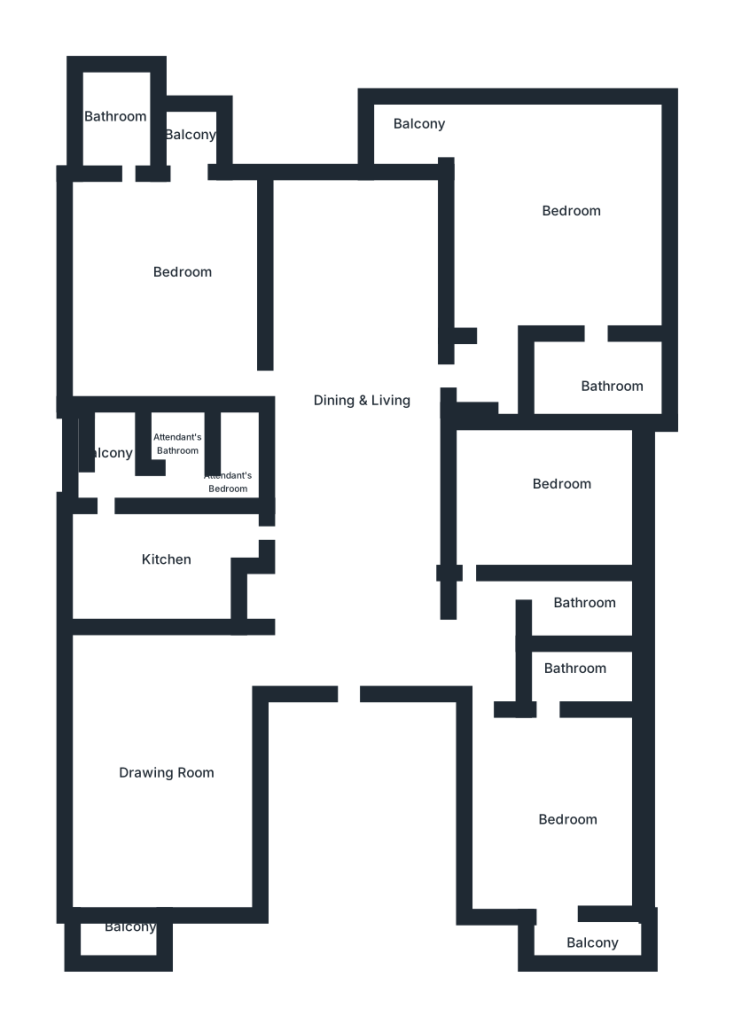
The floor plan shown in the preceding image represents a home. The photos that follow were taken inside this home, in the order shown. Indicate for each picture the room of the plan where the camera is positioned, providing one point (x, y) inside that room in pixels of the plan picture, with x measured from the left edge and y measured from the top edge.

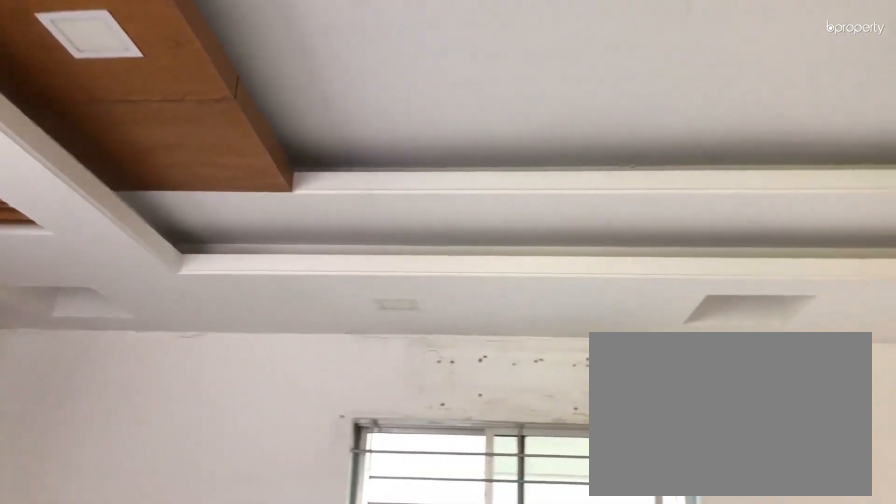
(583, 236)
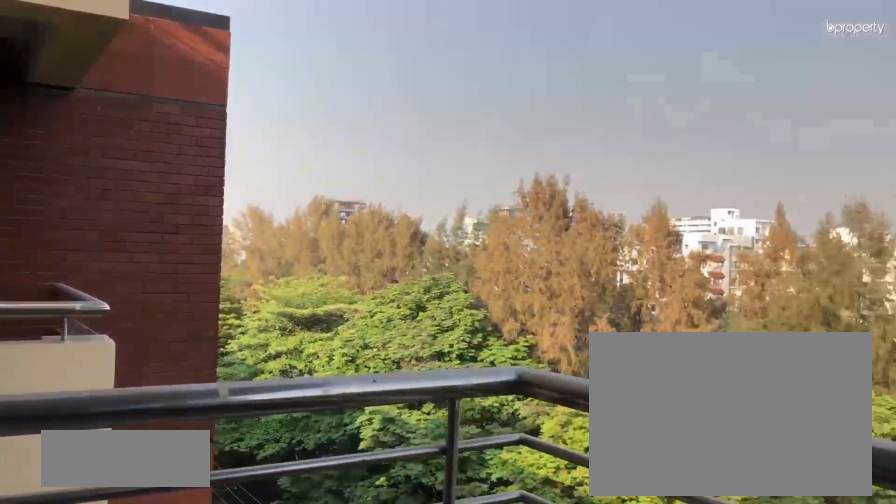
(394, 130)
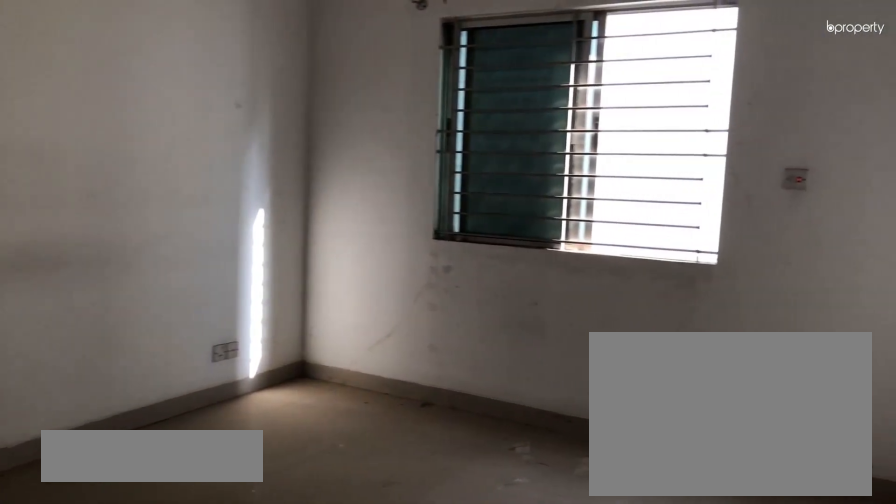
(544, 554)
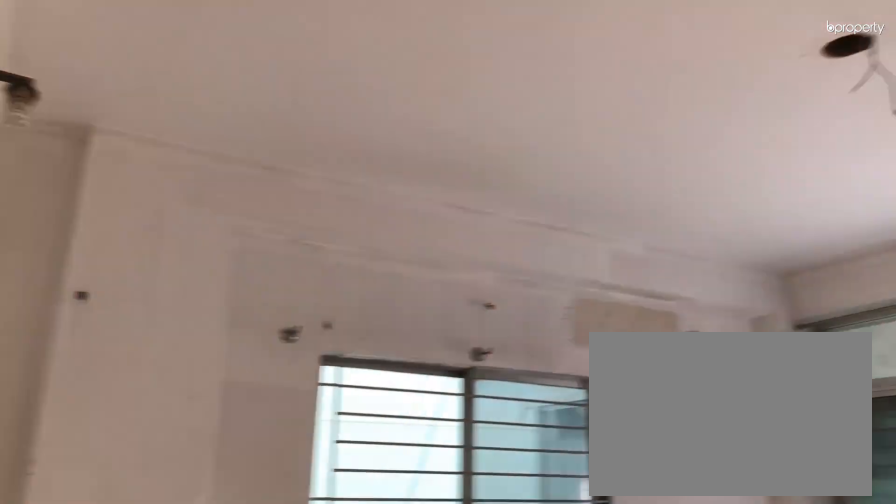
(557, 710)
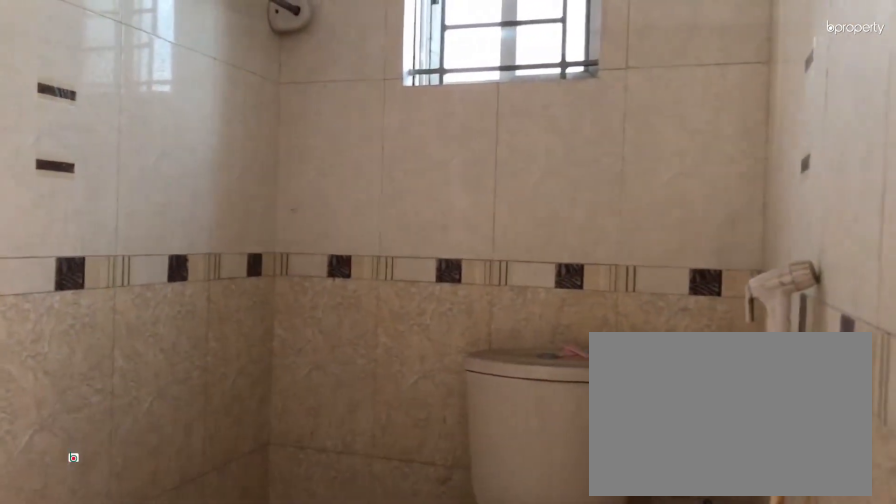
(557, 710)
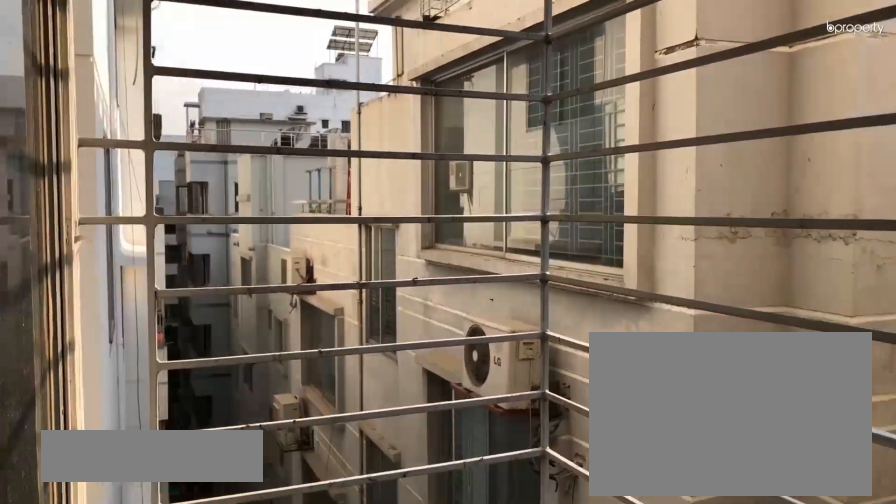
(592, 941)
